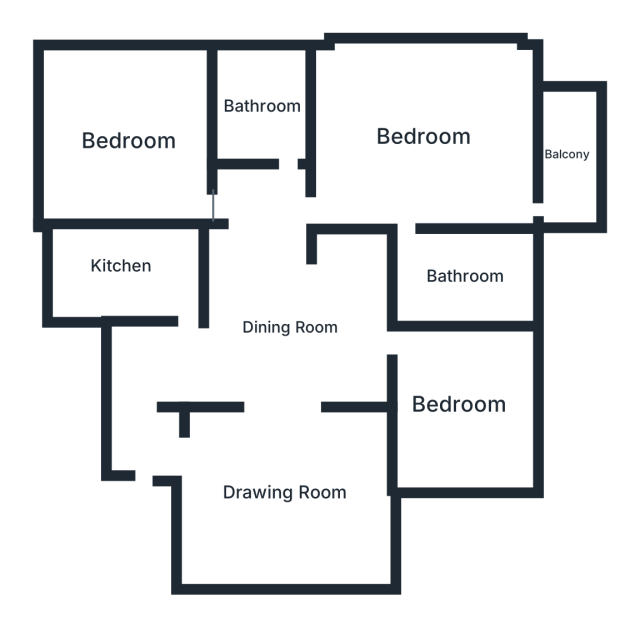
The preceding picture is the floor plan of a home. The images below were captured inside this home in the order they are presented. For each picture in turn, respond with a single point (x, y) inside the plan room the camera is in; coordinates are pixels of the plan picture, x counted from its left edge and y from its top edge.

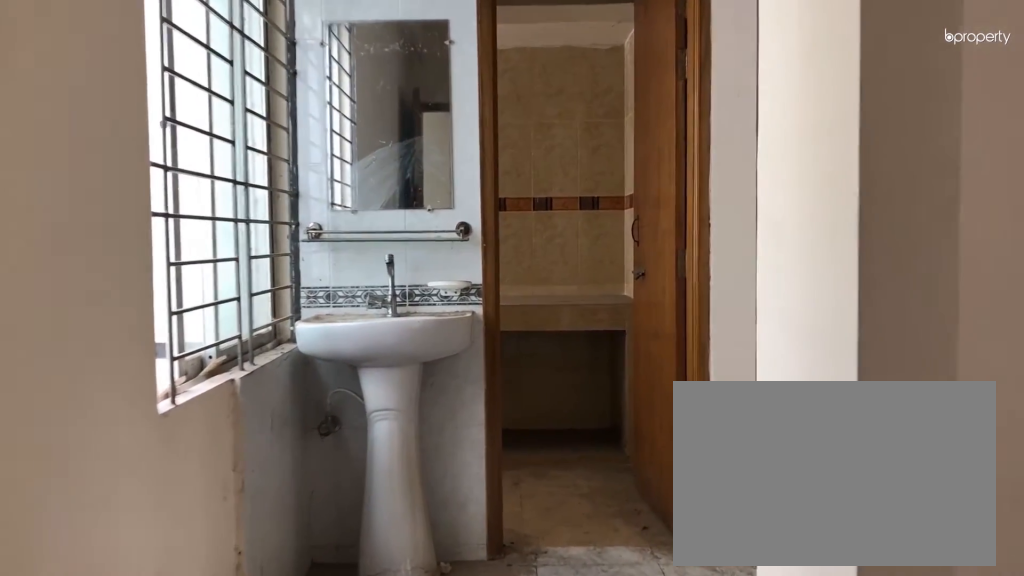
(147, 385)
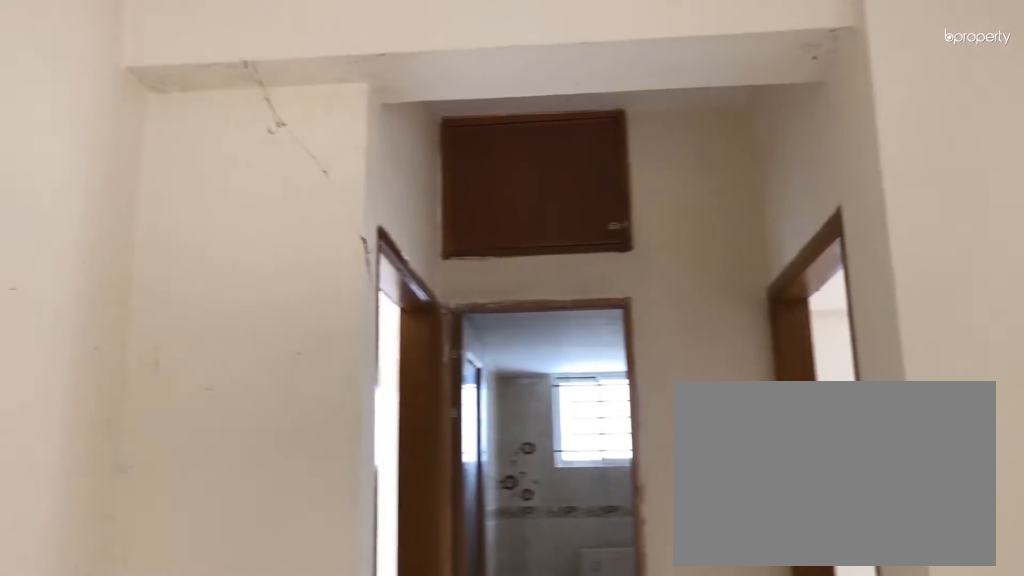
(290, 328)
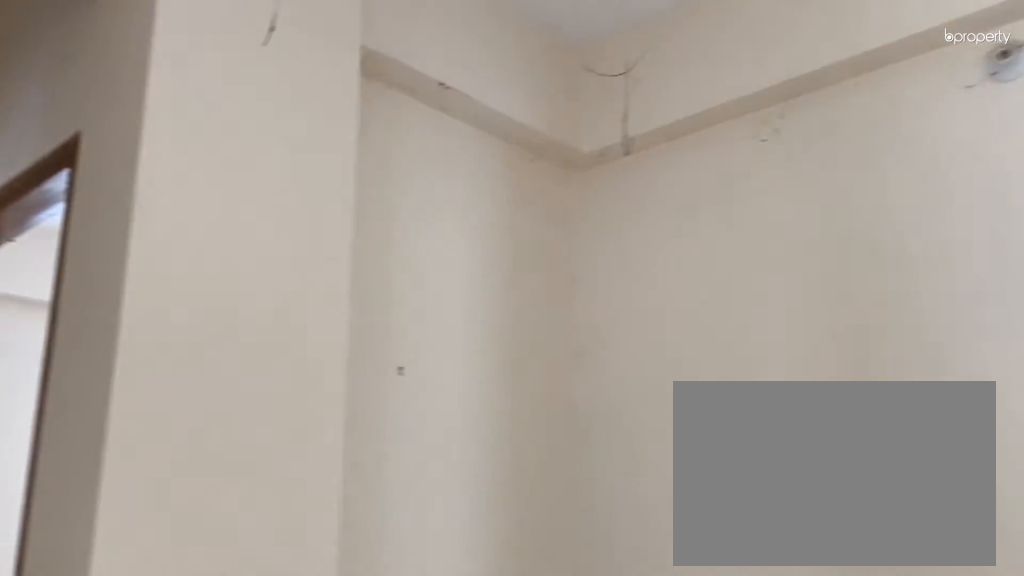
(290, 328)
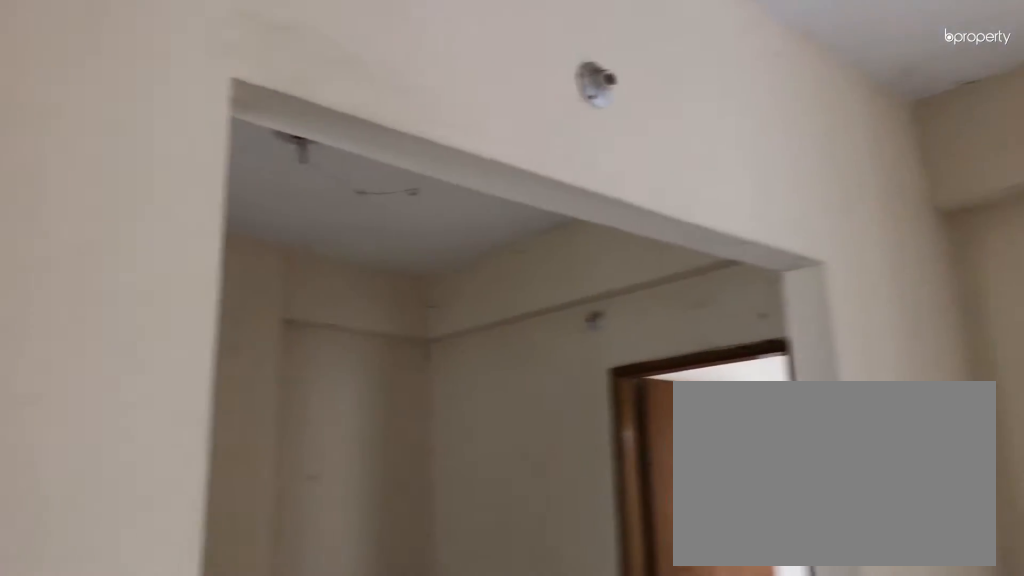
(295, 503)
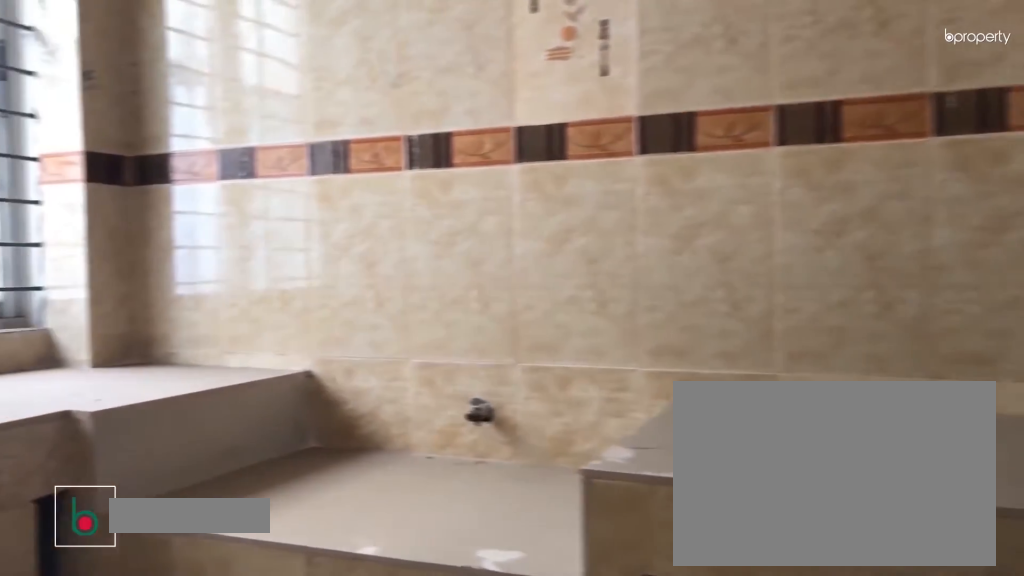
(121, 266)
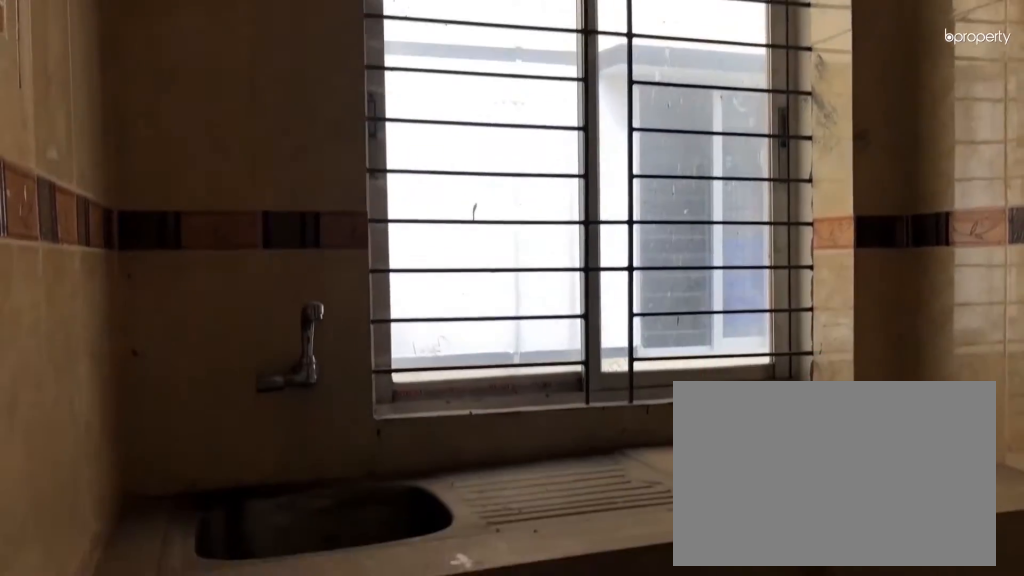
(121, 267)
